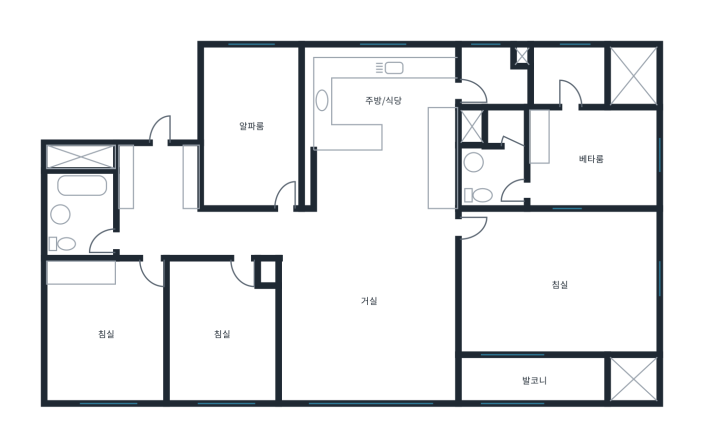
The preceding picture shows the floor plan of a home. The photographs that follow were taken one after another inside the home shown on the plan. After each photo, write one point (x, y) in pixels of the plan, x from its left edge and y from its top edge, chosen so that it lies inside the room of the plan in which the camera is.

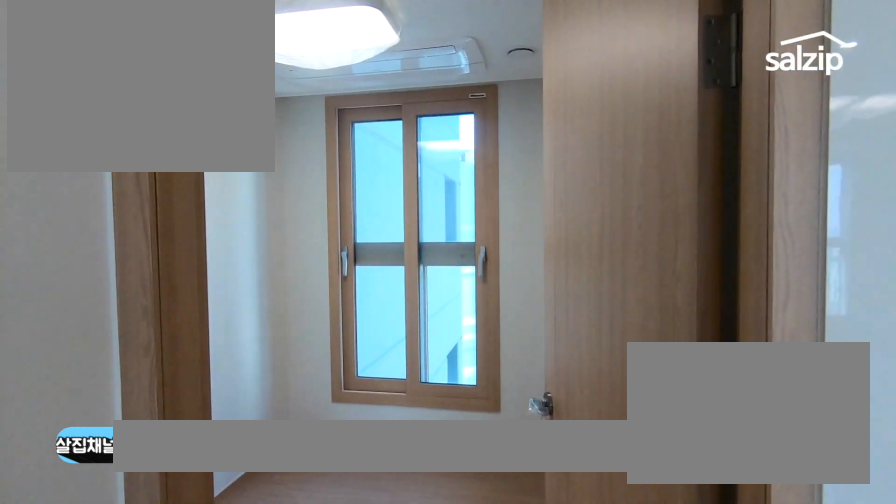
(252, 128)
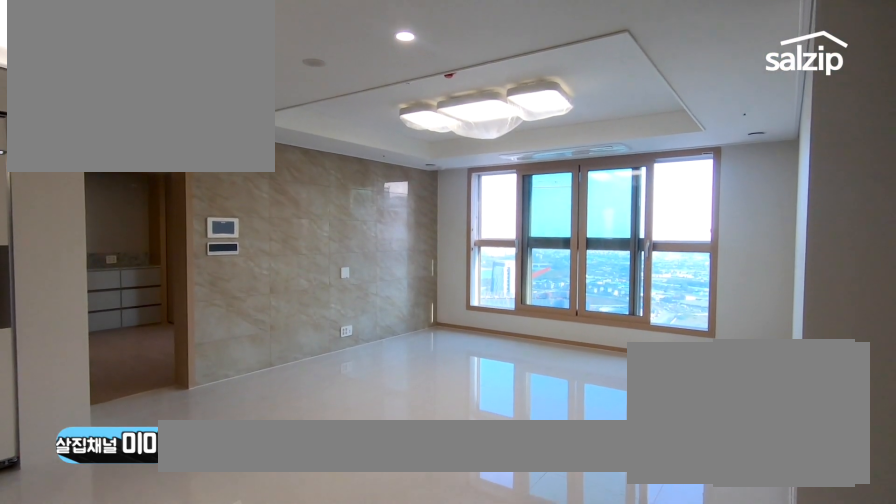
(371, 314)
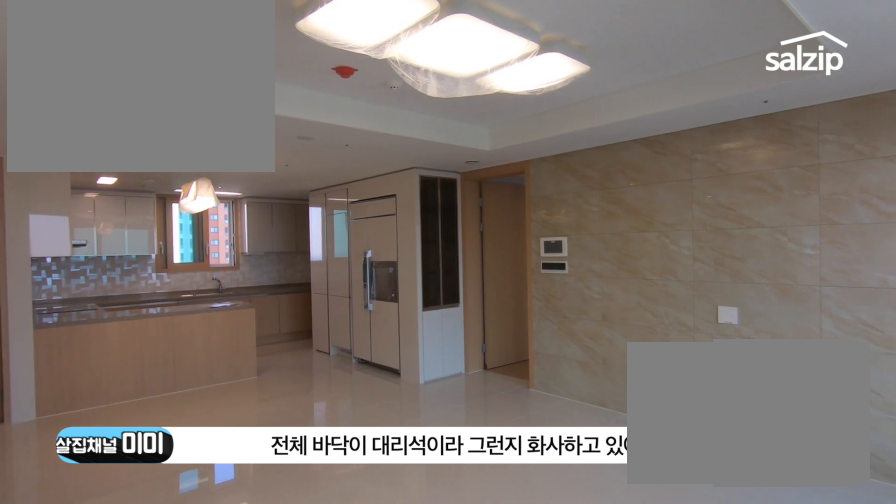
(371, 314)
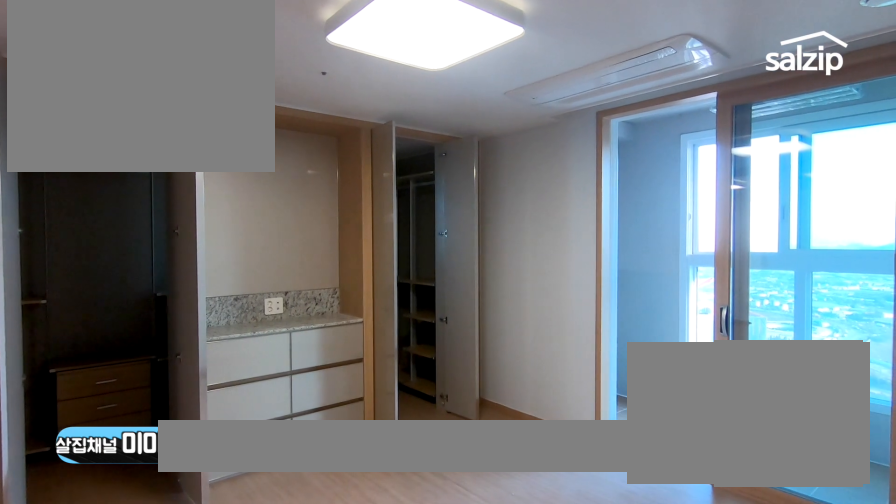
(557, 284)
